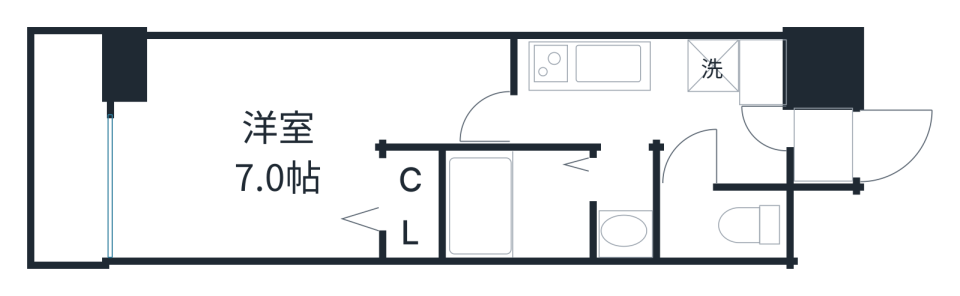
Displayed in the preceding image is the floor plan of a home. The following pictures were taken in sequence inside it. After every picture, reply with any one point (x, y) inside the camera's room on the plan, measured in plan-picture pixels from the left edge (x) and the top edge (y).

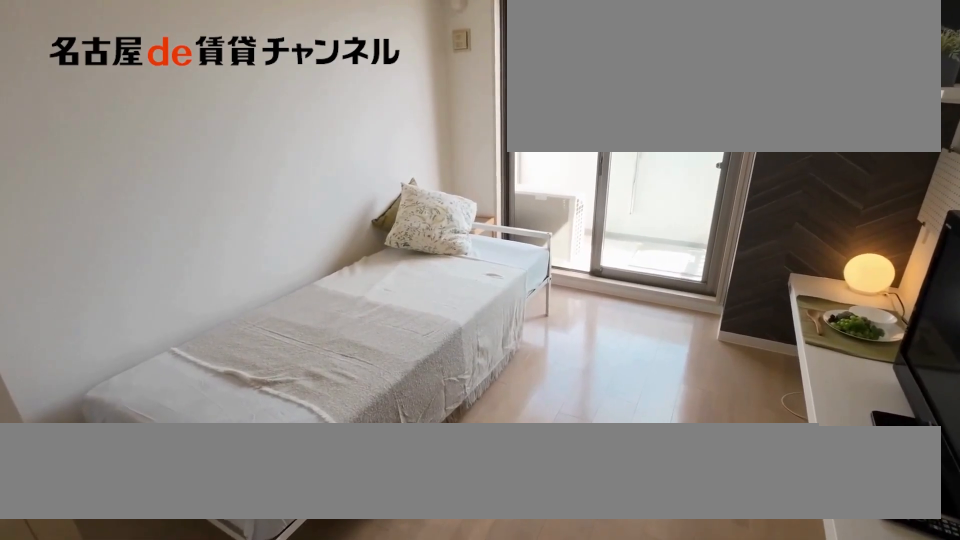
(284, 137)
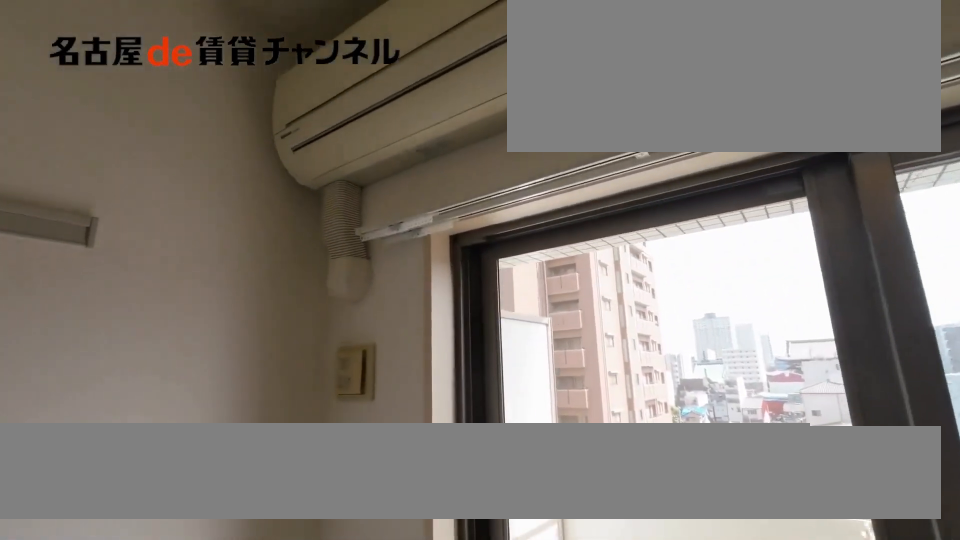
(284, 137)
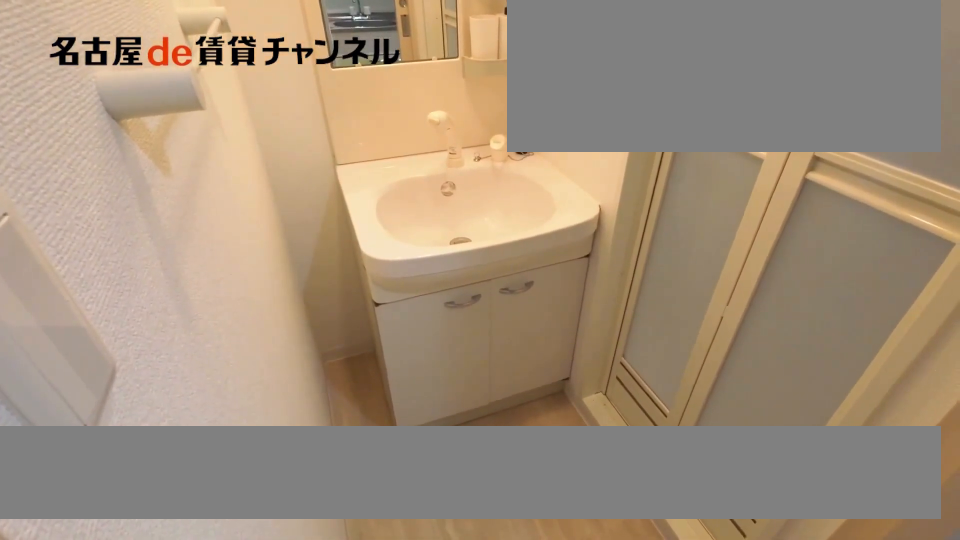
(635, 204)
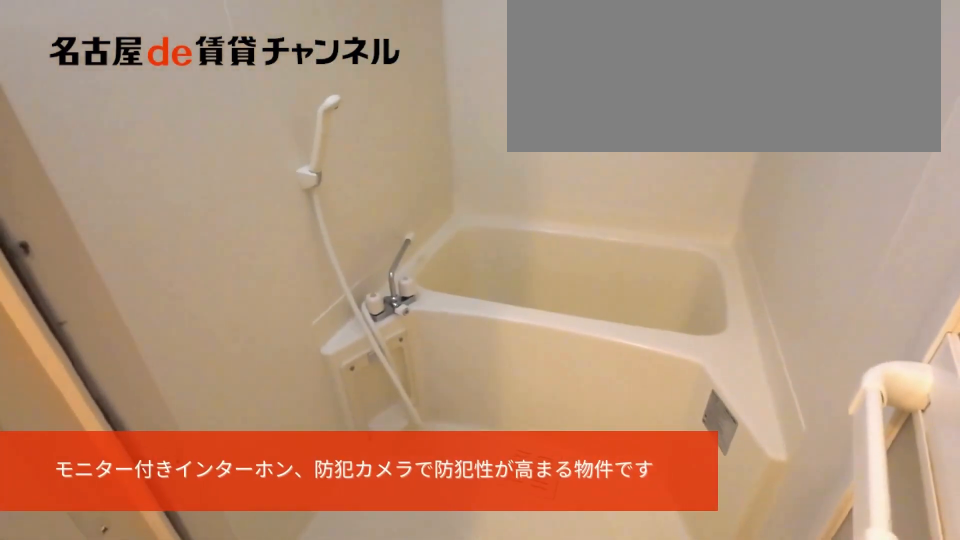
(514, 203)
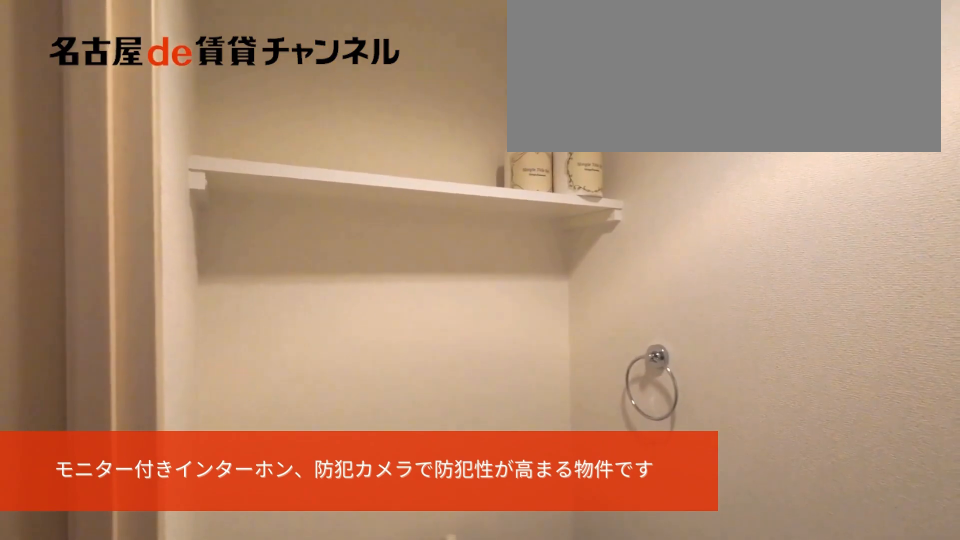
(722, 225)
